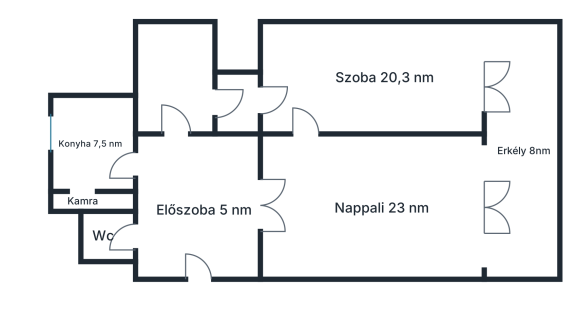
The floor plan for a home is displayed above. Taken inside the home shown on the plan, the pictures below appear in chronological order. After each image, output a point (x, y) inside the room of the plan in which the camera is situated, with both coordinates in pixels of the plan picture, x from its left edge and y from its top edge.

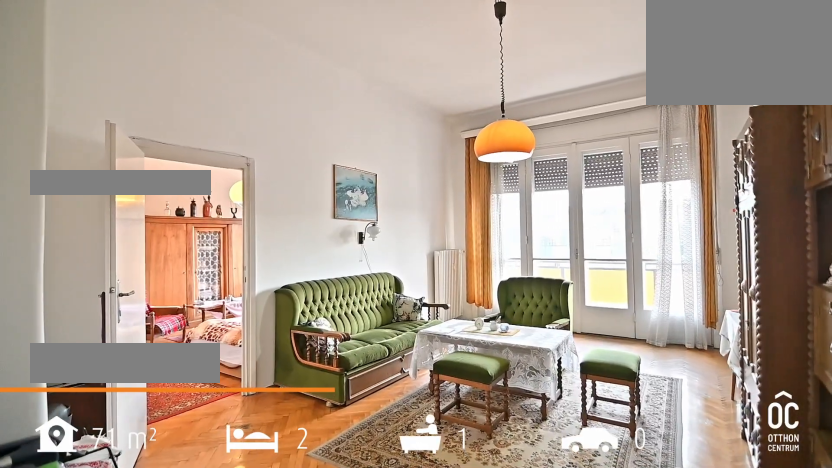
(403, 217)
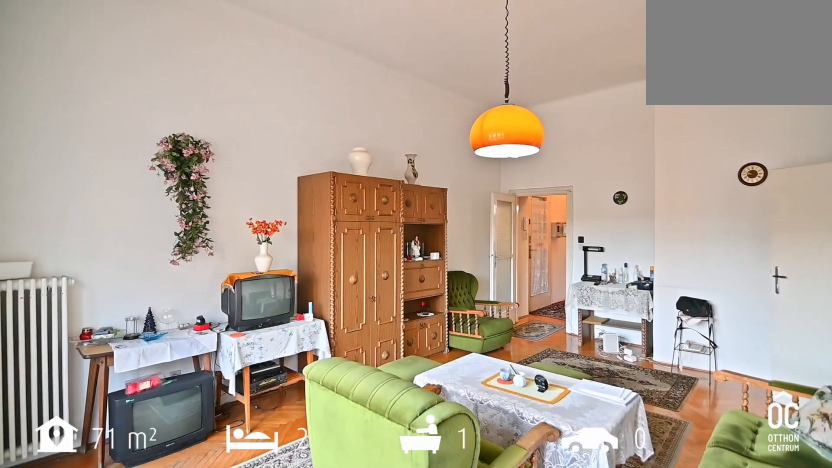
(403, 217)
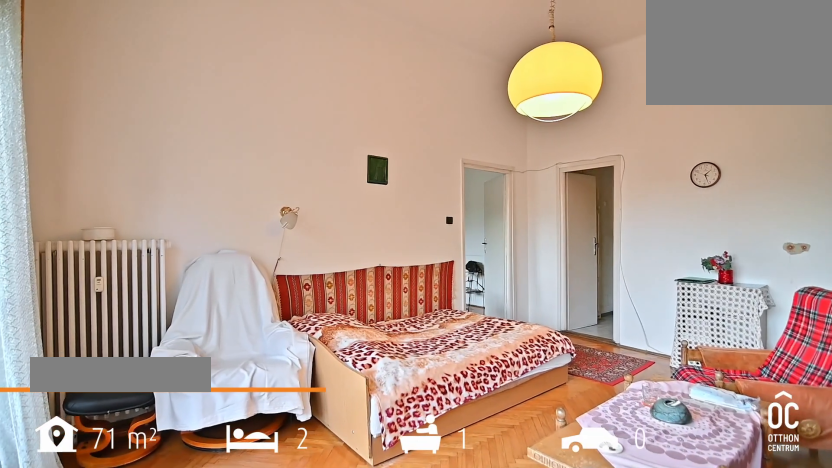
(403, 78)
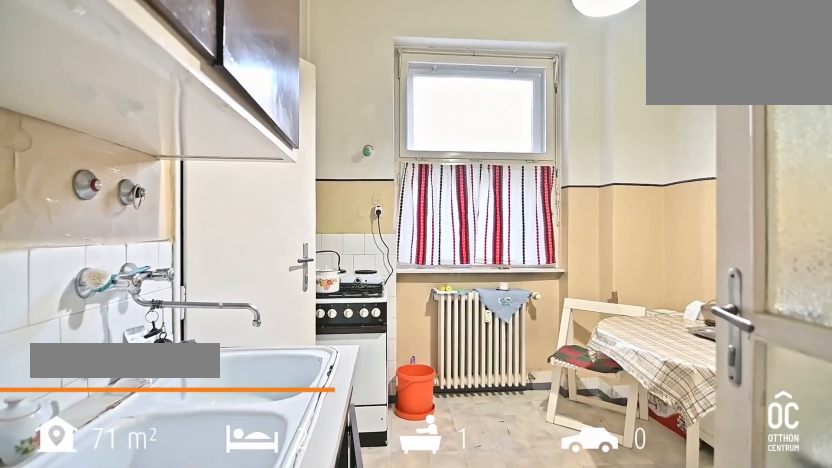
(91, 145)
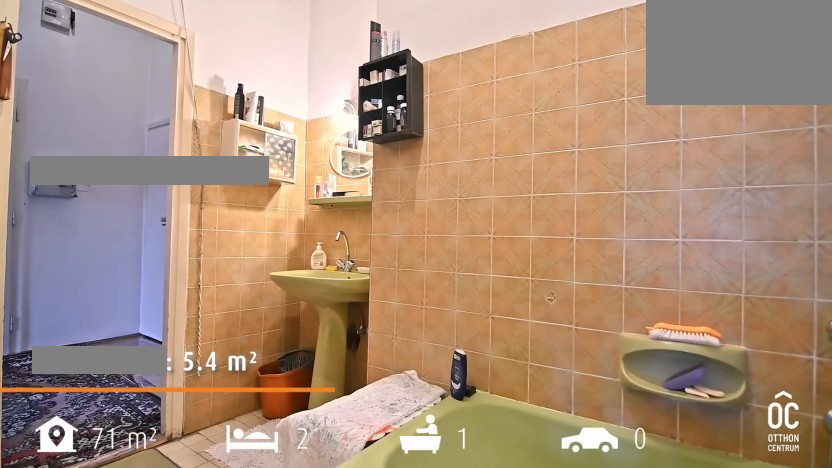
(176, 84)
